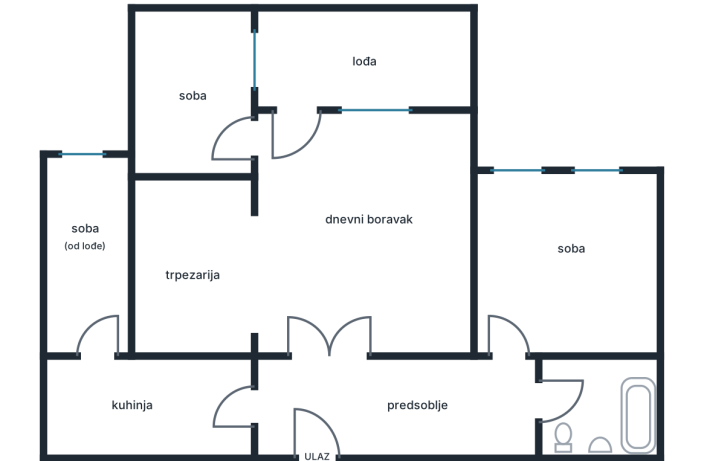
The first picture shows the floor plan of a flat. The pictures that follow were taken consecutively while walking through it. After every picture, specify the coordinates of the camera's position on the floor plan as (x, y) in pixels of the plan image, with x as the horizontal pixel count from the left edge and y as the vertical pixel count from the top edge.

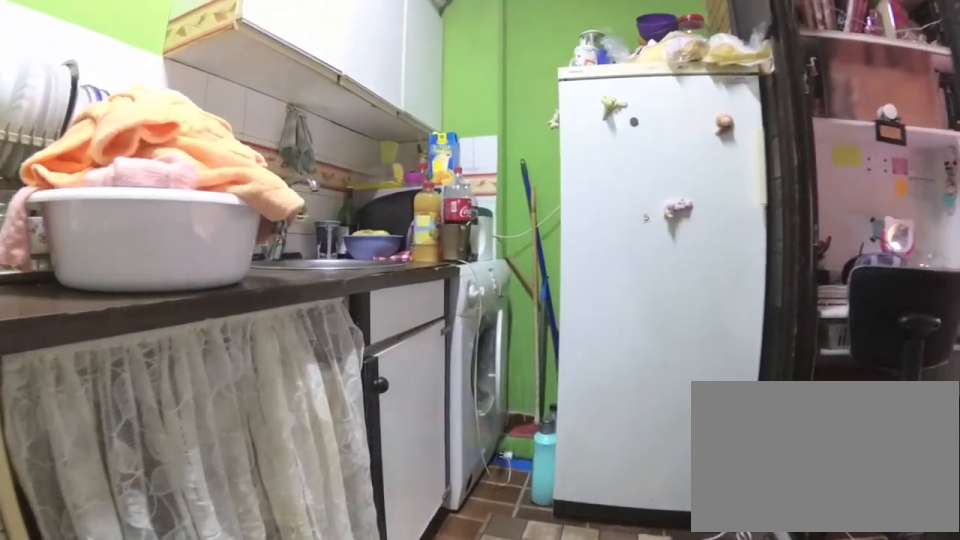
(170, 405)
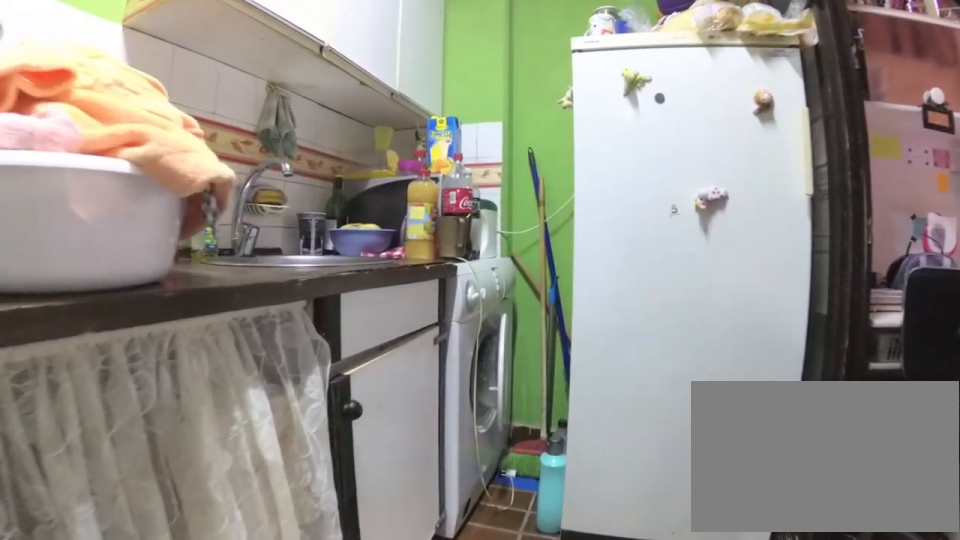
(156, 404)
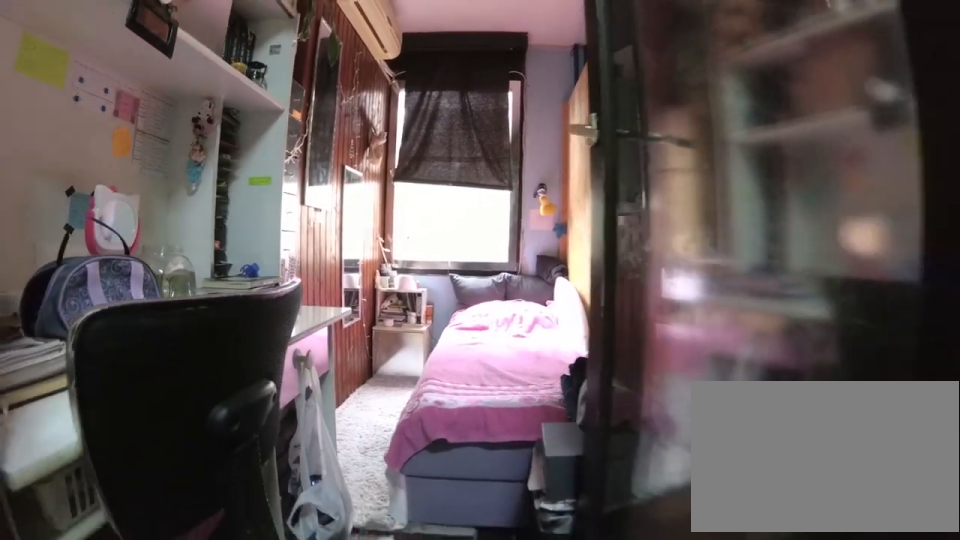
(94, 399)
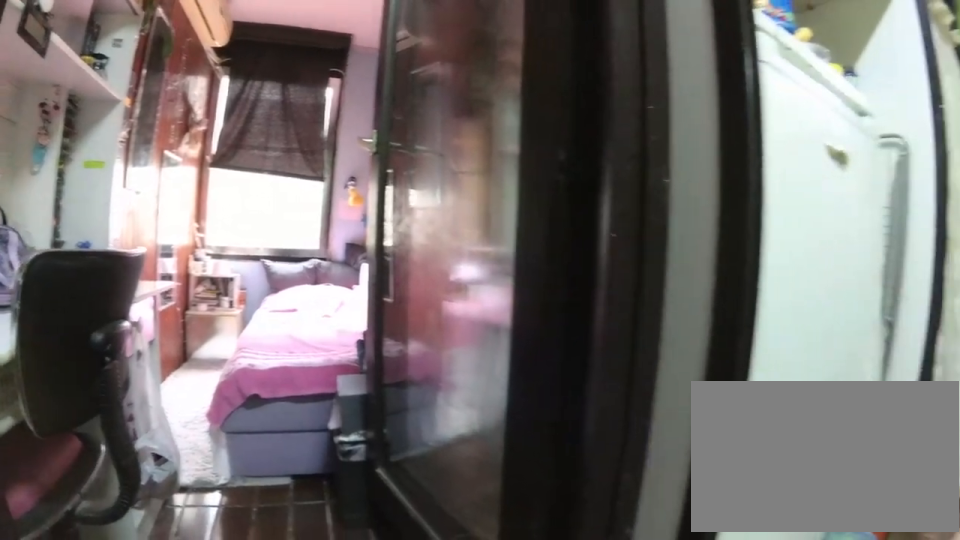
(79, 399)
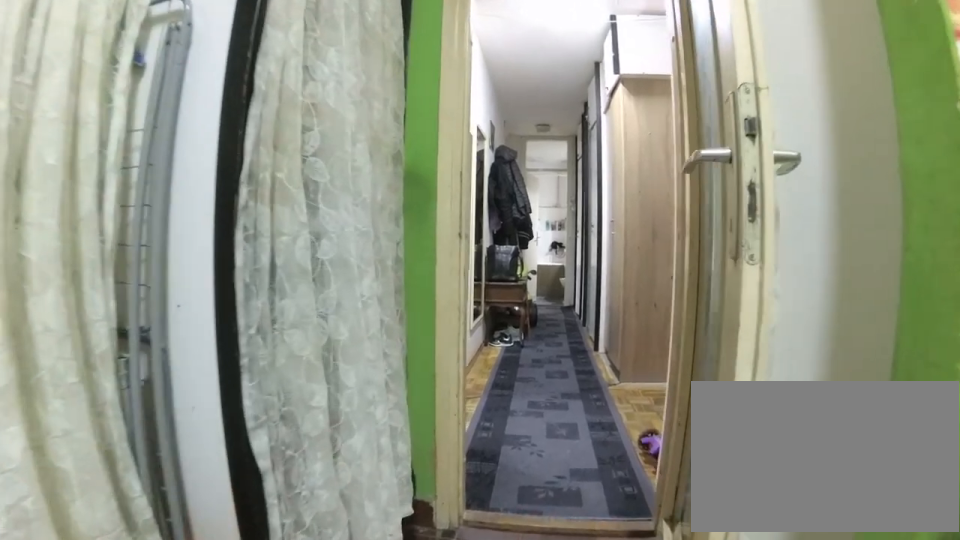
(133, 399)
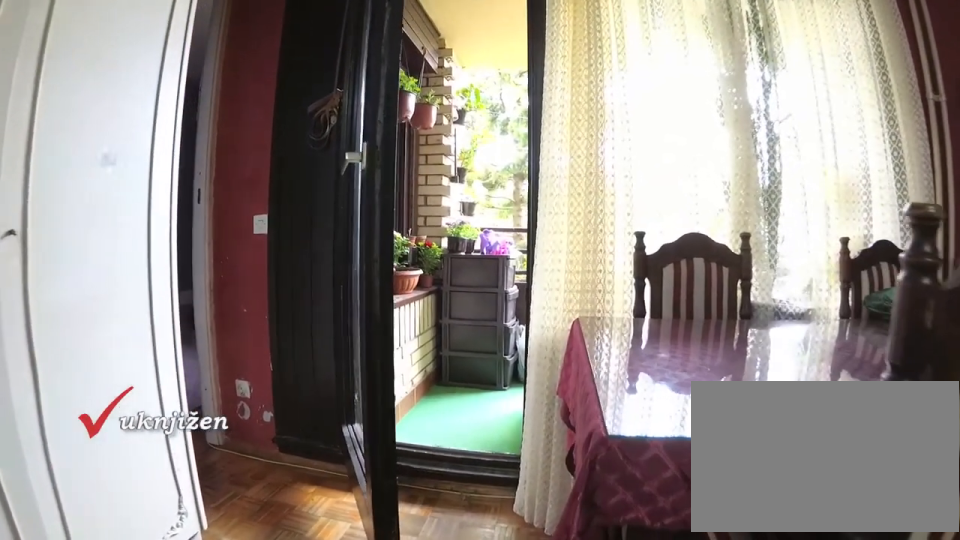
(310, 234)
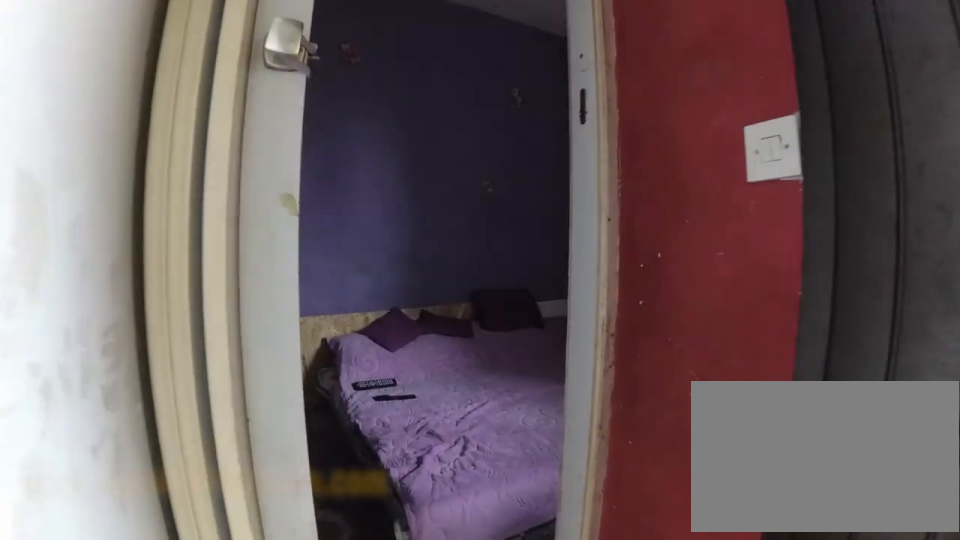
(299, 166)
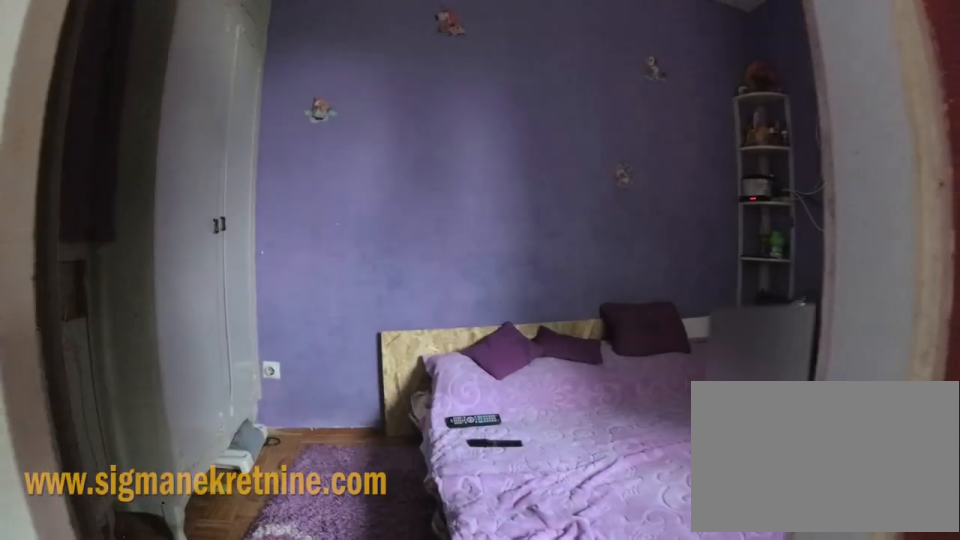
(285, 162)
